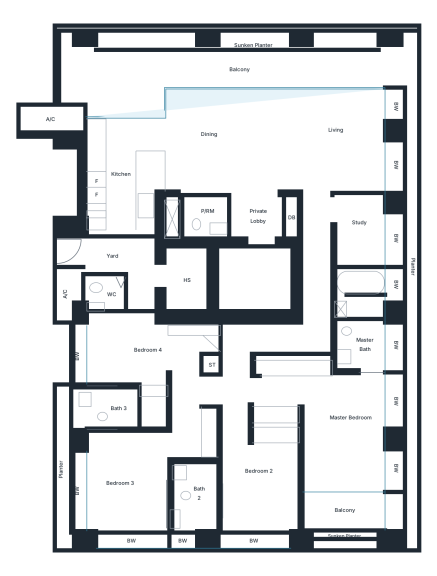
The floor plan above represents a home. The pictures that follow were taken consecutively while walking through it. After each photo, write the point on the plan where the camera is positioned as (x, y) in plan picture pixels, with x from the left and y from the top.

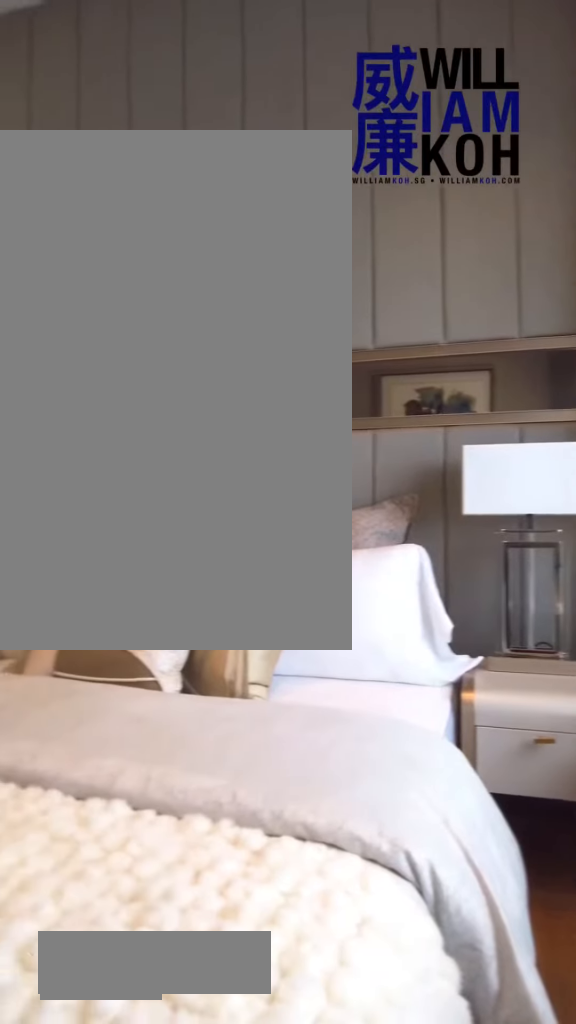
(232, 517)
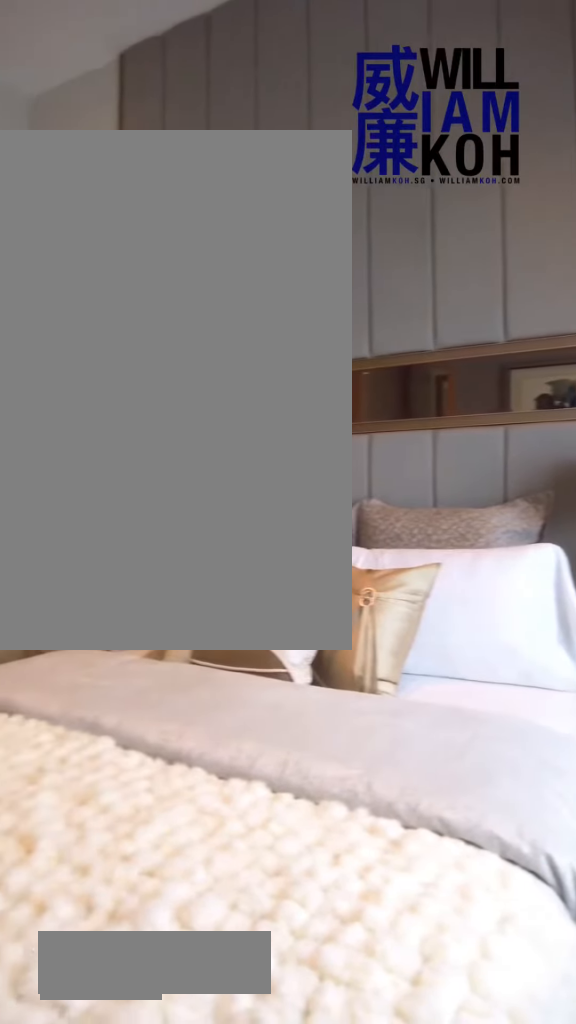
(232, 517)
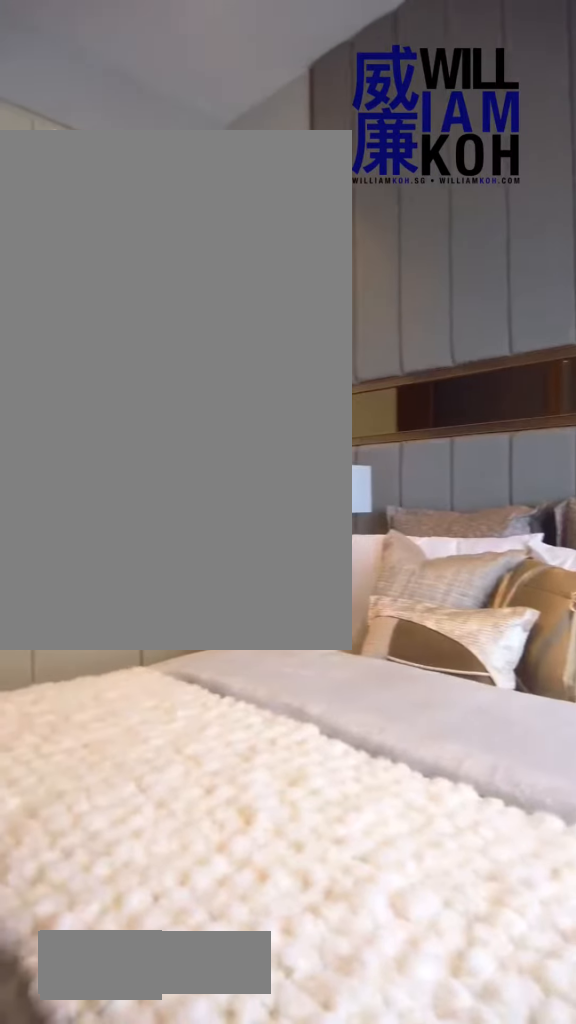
(232, 517)
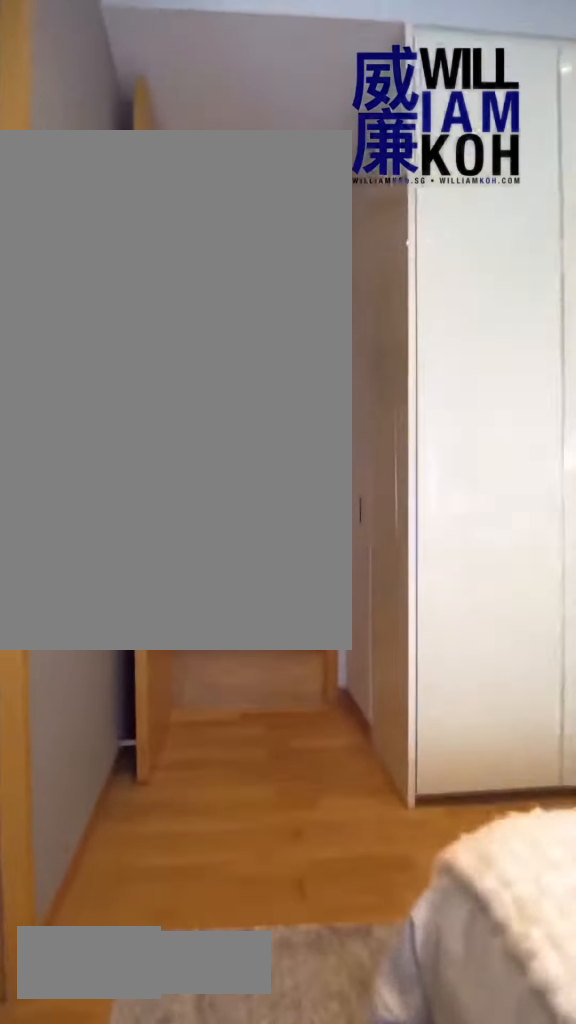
(232, 489)
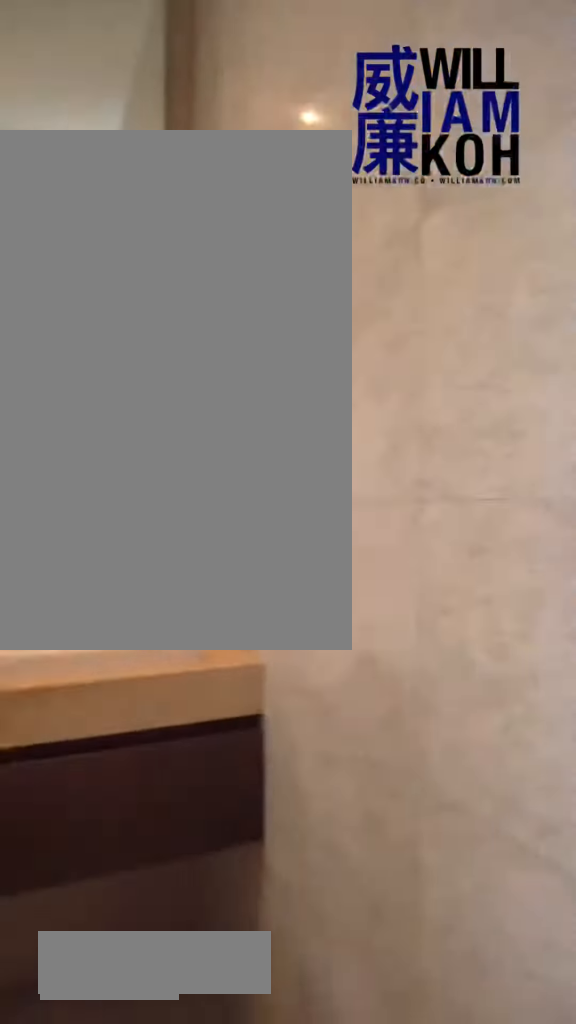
(206, 480)
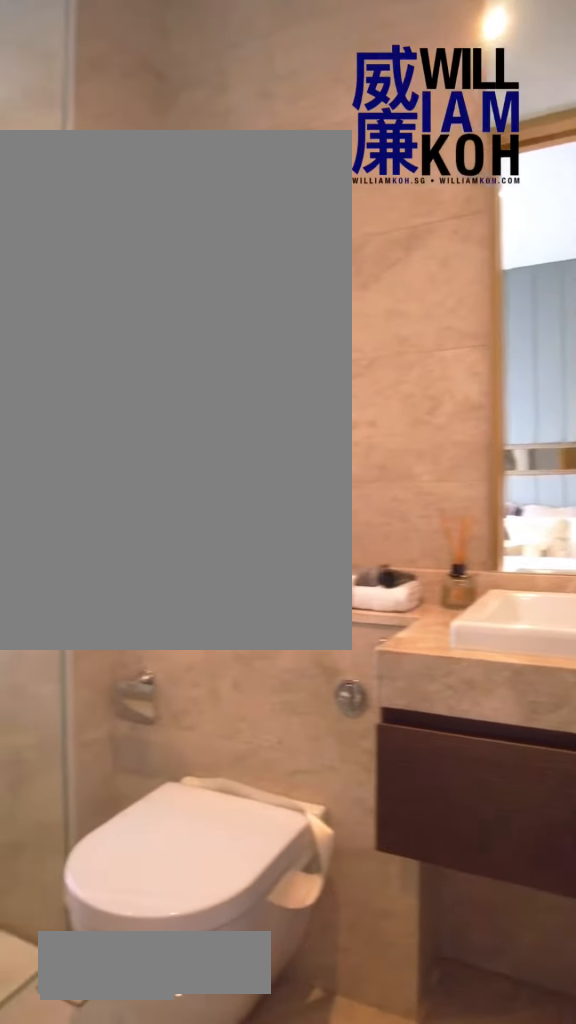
(198, 482)
